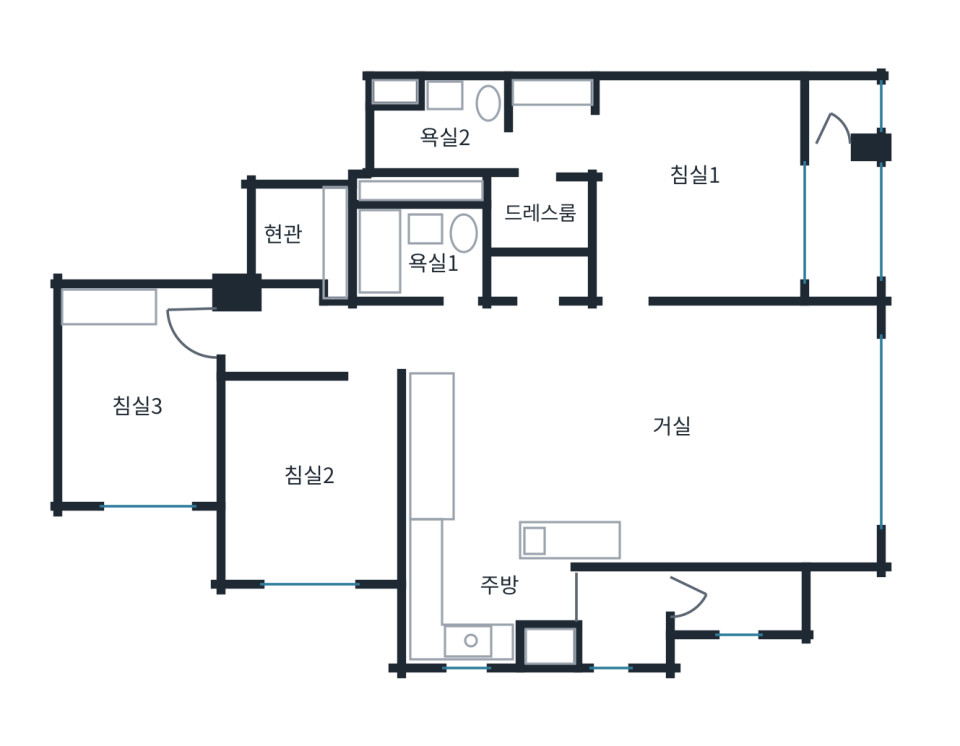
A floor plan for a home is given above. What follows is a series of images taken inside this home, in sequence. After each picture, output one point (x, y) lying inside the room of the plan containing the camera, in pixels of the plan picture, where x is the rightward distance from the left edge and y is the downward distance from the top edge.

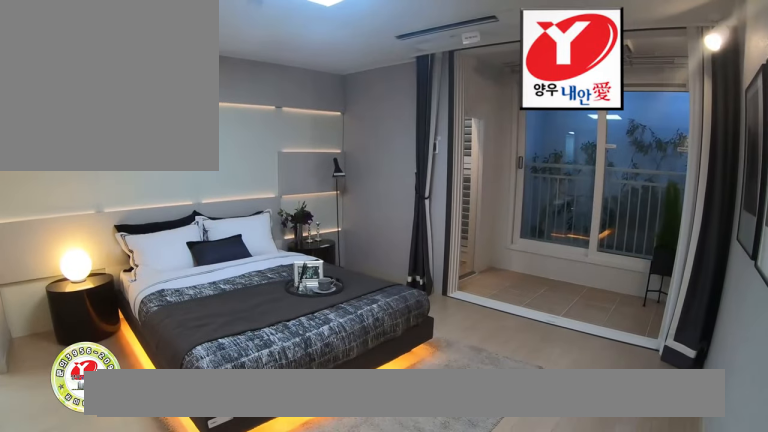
(687, 221)
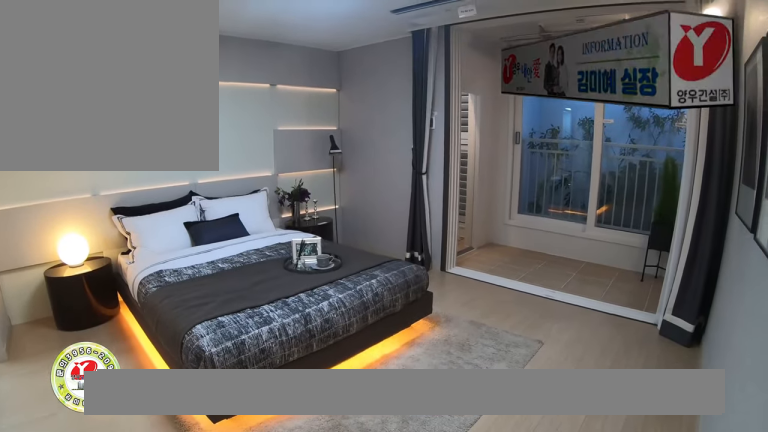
(687, 221)
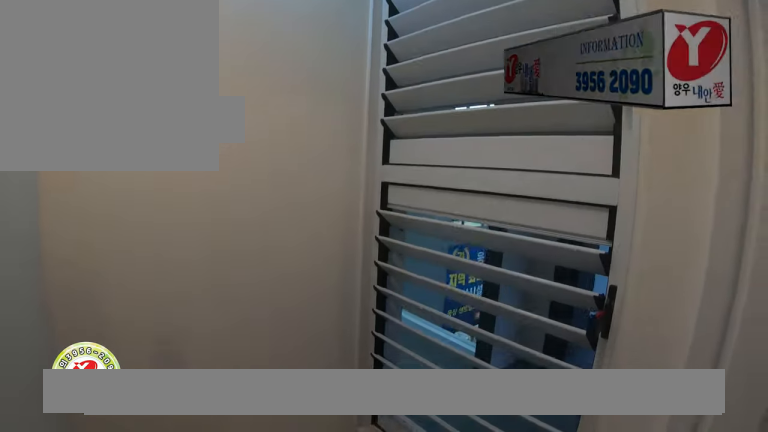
(841, 233)
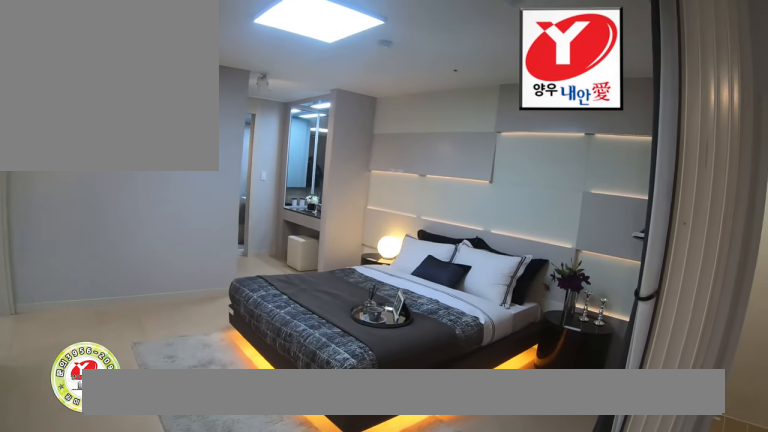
(698, 221)
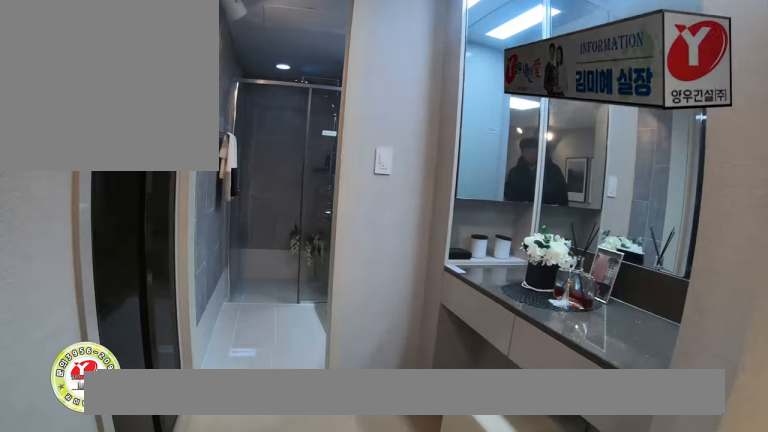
(513, 152)
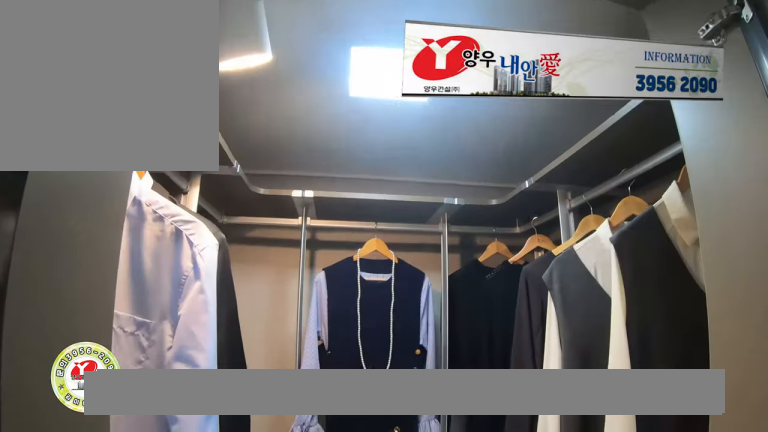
(513, 152)
